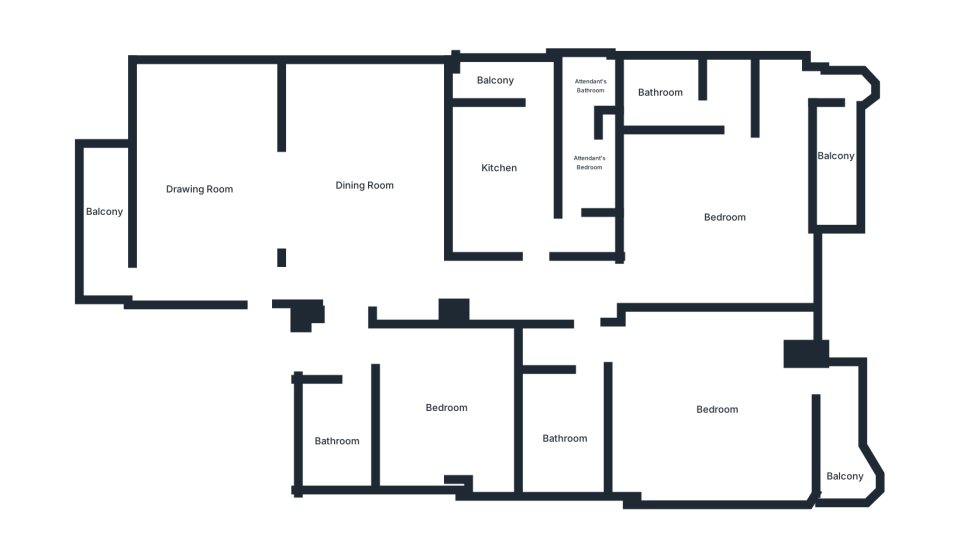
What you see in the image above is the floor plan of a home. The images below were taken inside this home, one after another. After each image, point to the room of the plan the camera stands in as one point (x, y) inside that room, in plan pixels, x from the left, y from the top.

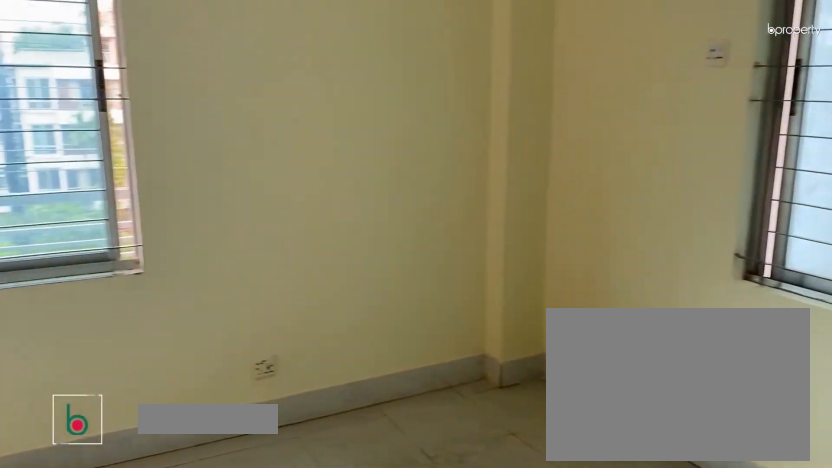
(212, 181)
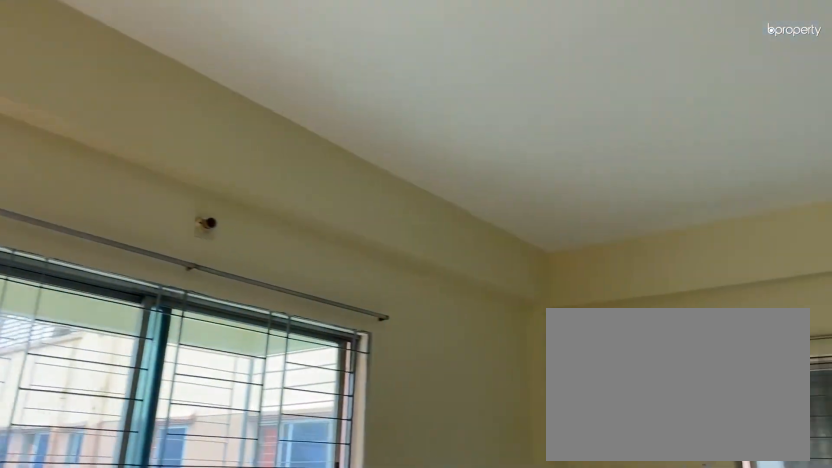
(212, 181)
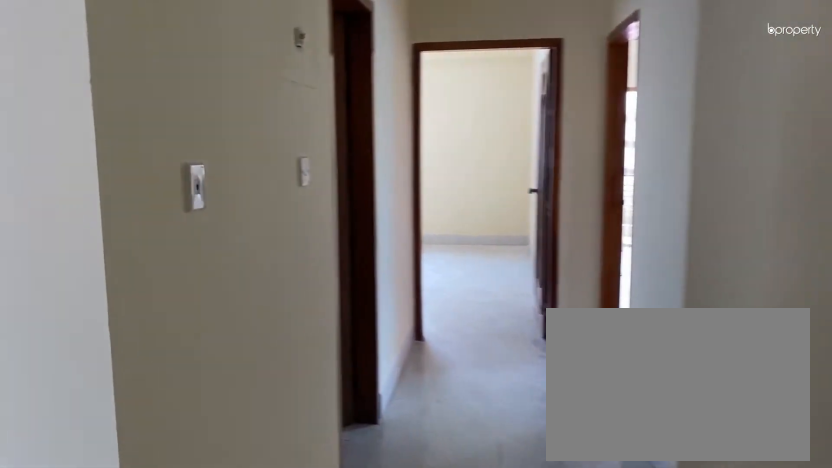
(368, 184)
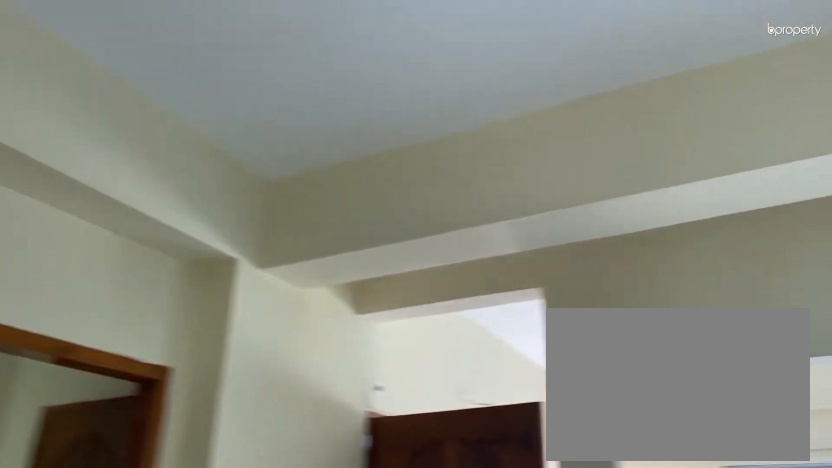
(368, 184)
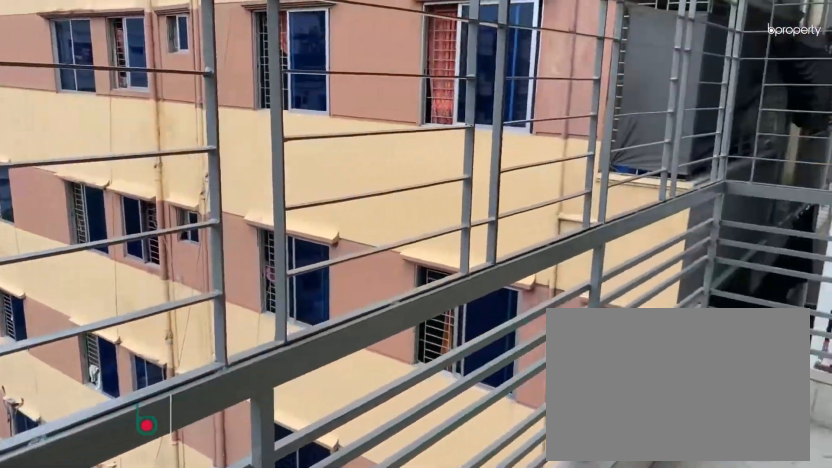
(107, 214)
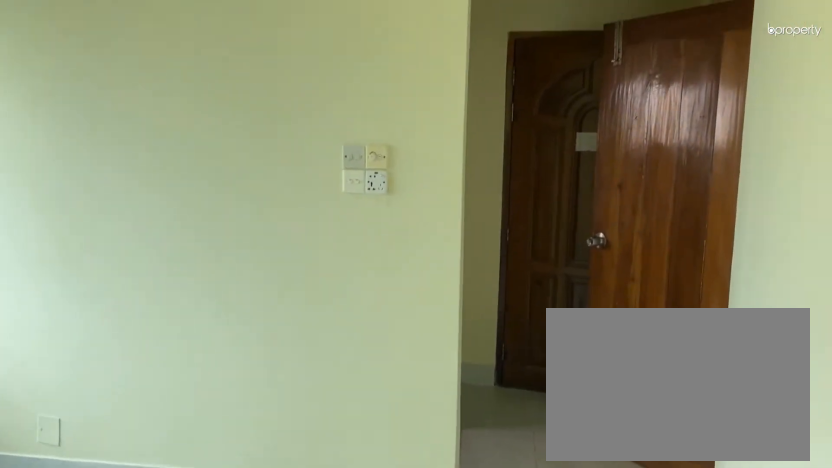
(445, 407)
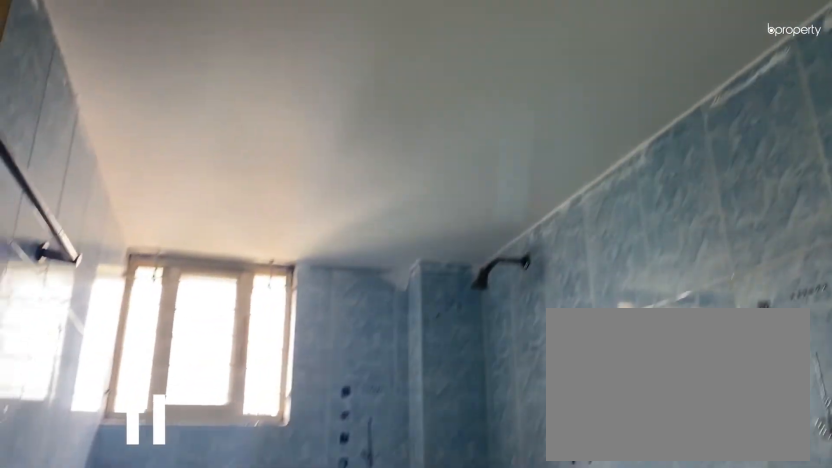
(342, 433)
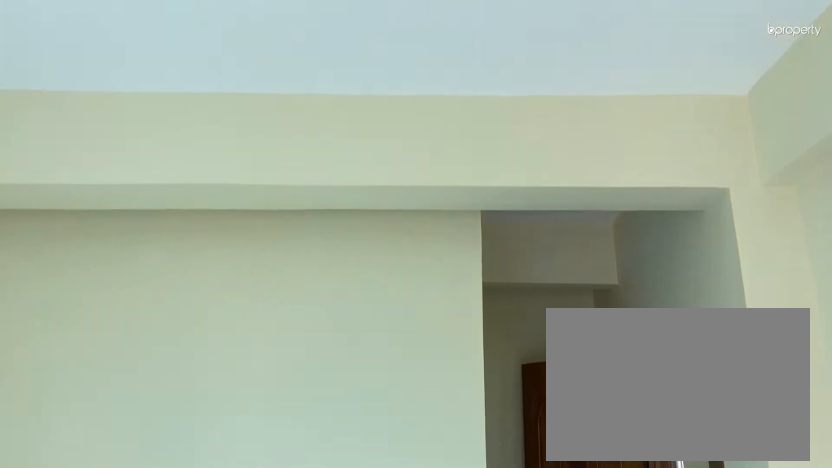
(710, 410)
